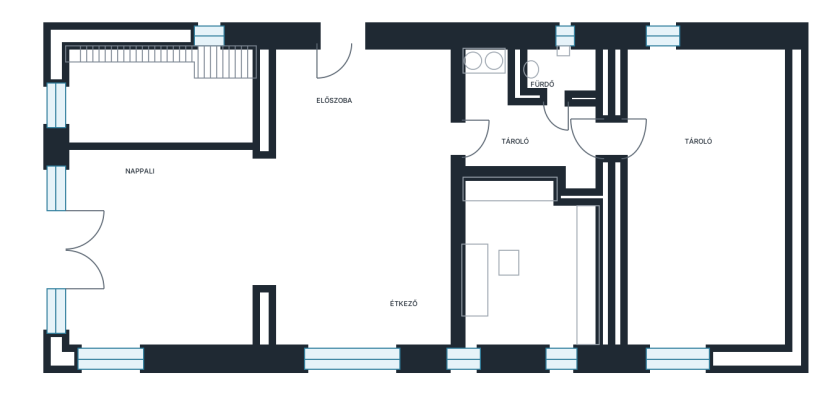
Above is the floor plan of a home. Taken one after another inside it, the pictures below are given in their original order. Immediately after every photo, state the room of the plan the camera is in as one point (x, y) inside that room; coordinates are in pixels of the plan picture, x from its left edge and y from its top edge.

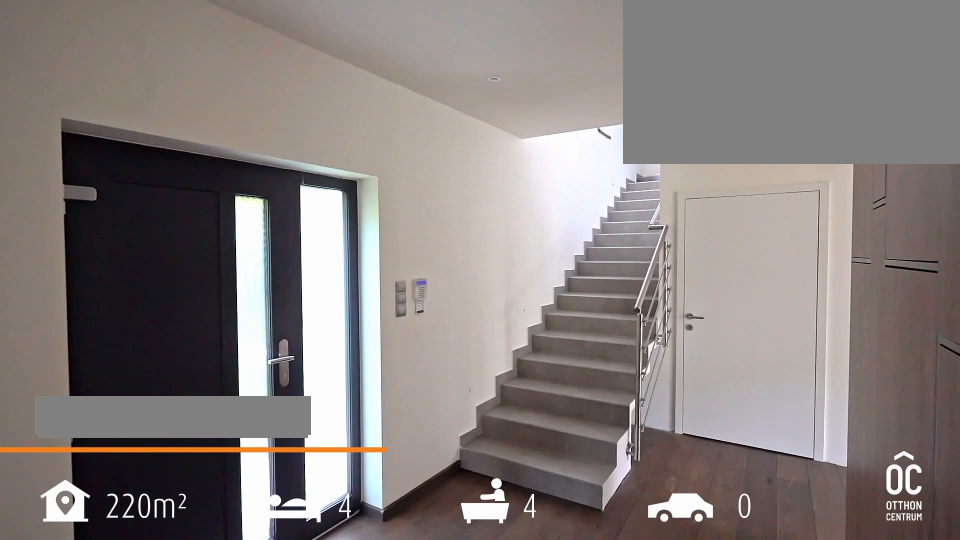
(356, 99)
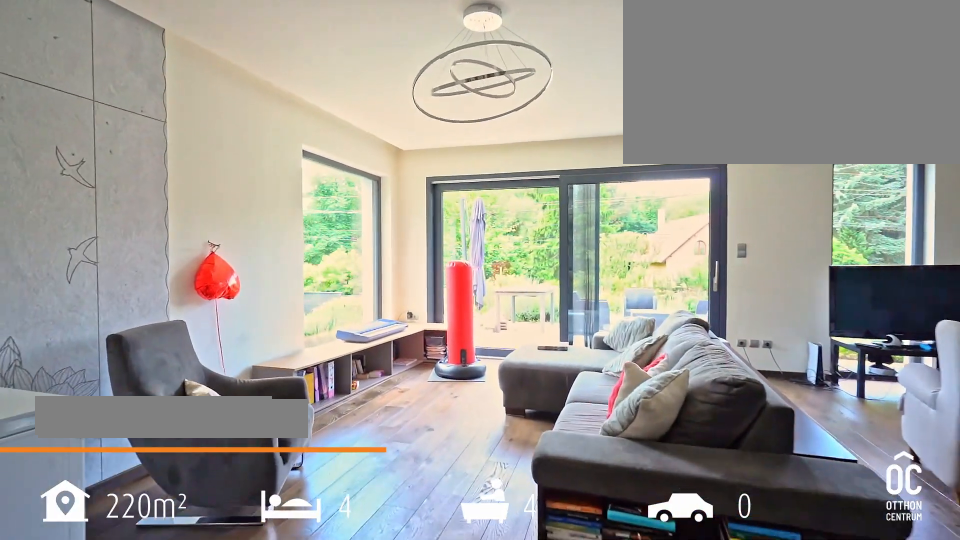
(161, 218)
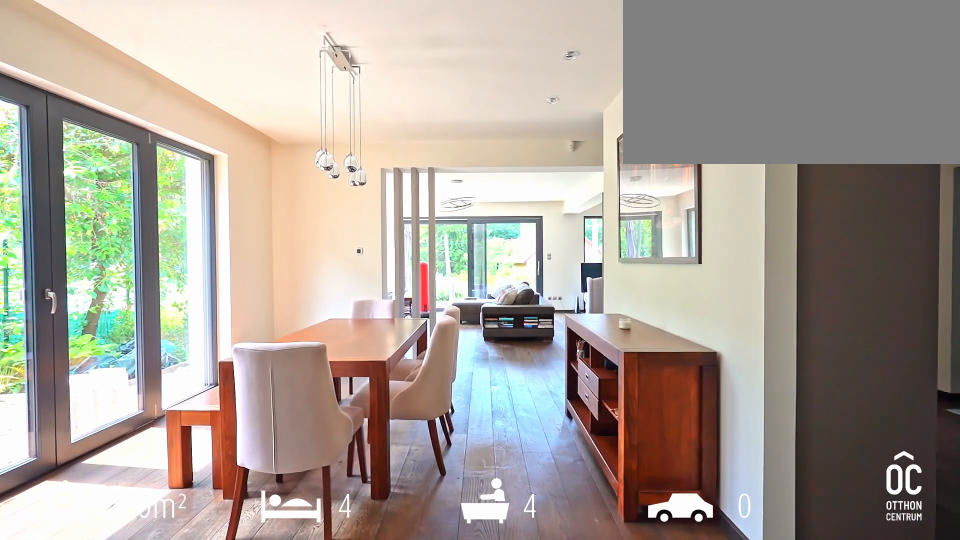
(360, 267)
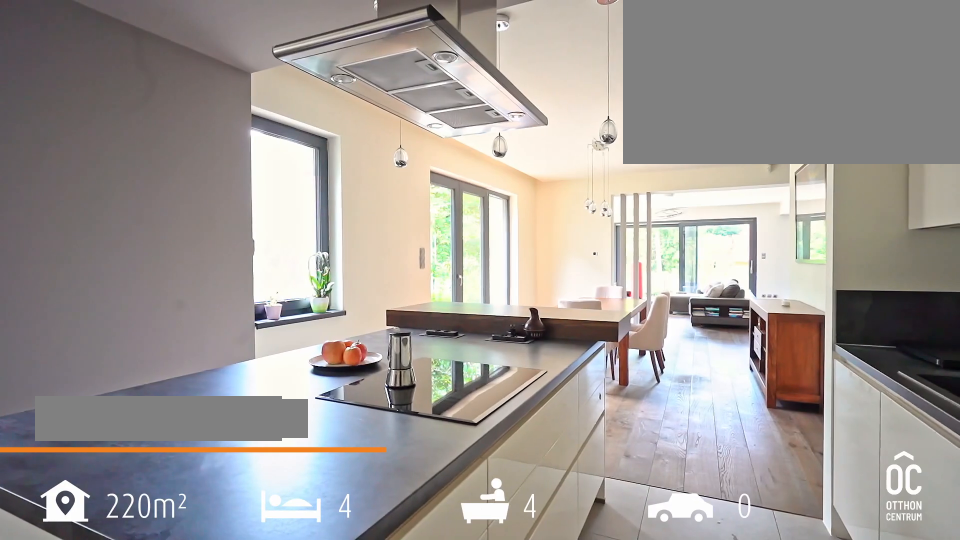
(520, 271)
